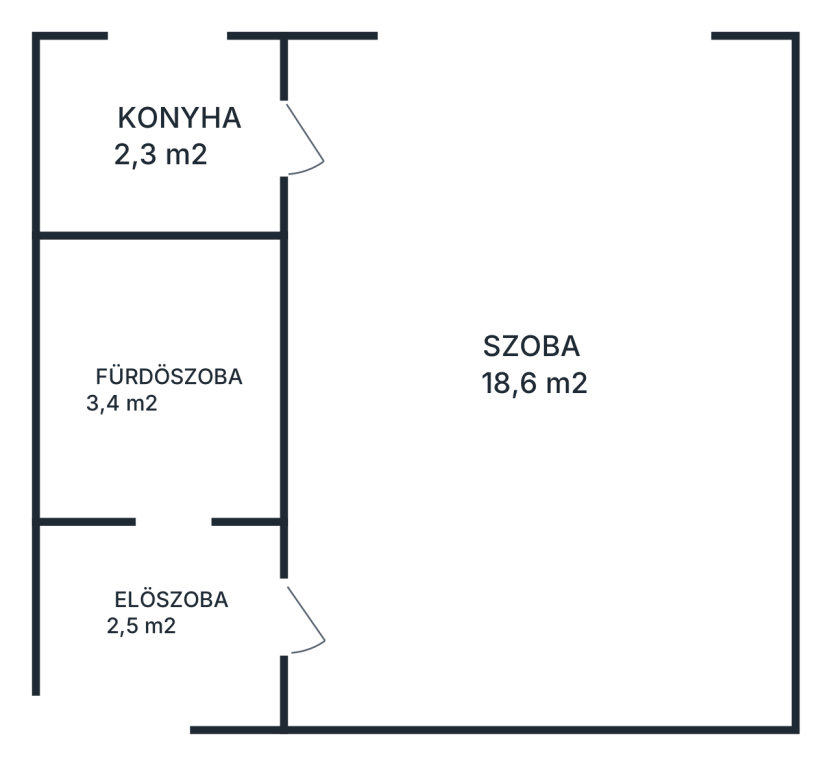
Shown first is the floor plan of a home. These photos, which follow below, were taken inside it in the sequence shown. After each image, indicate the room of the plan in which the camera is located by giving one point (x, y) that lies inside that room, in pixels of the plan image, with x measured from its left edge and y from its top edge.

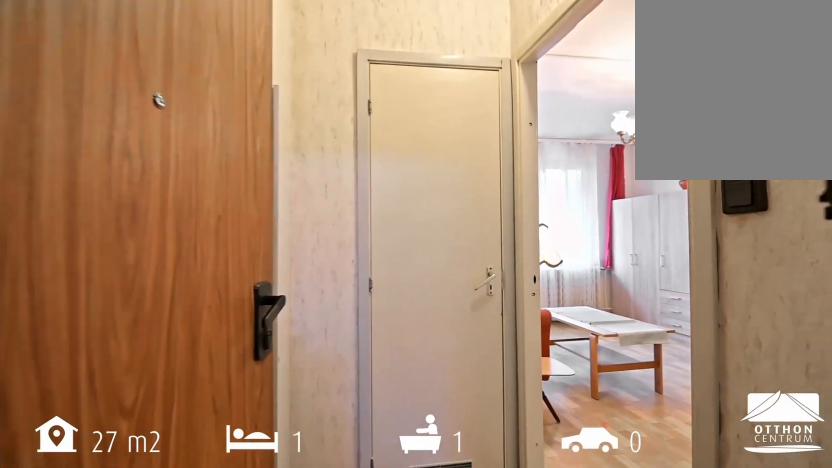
(168, 675)
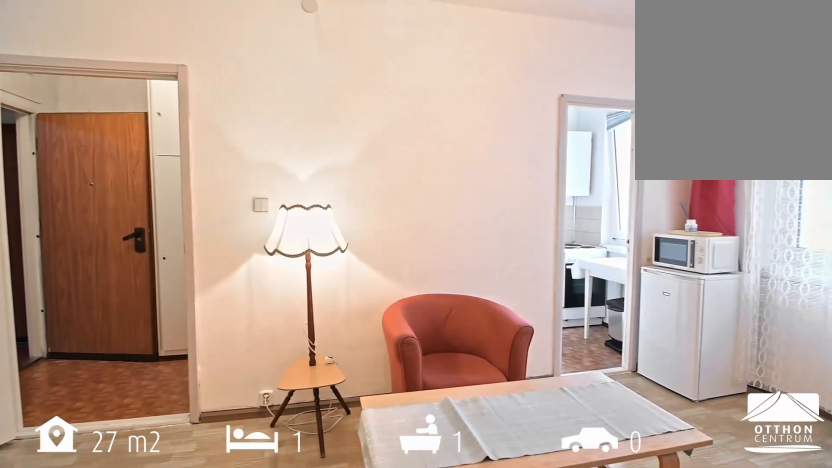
(555, 383)
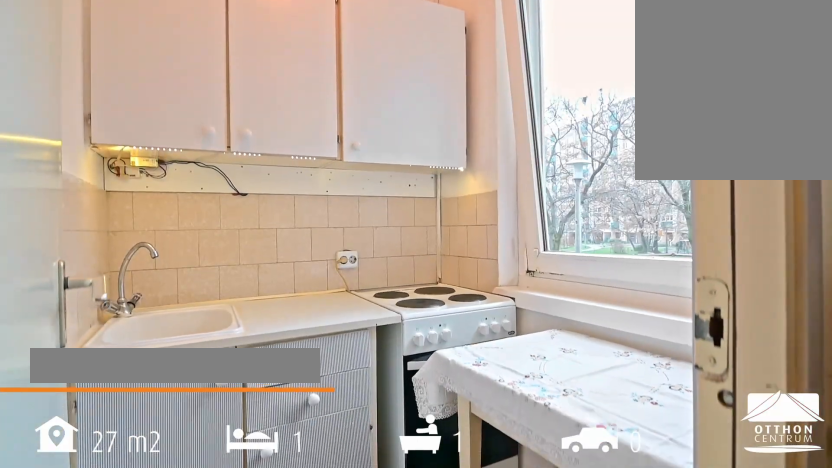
(167, 145)
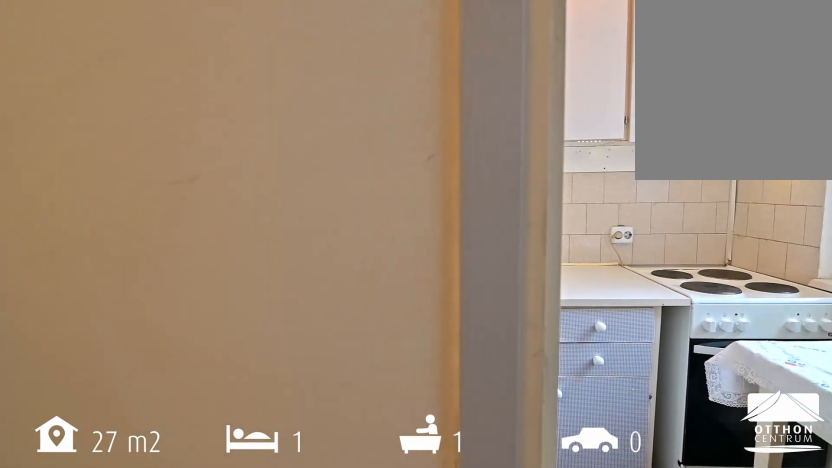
(167, 145)
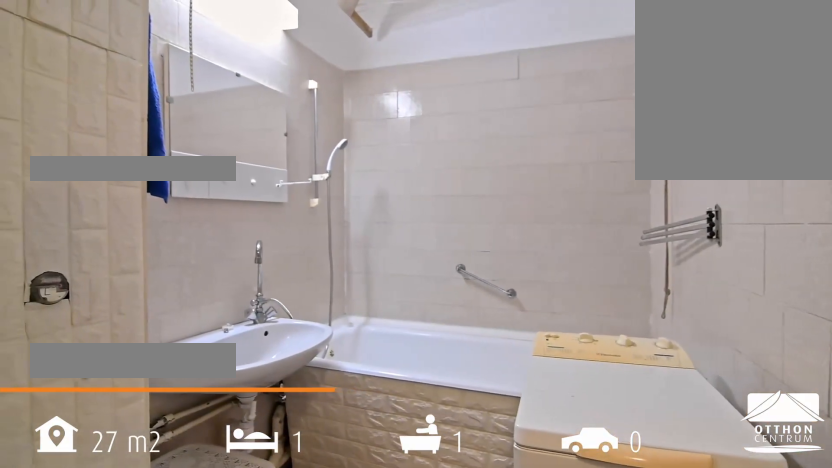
(161, 382)
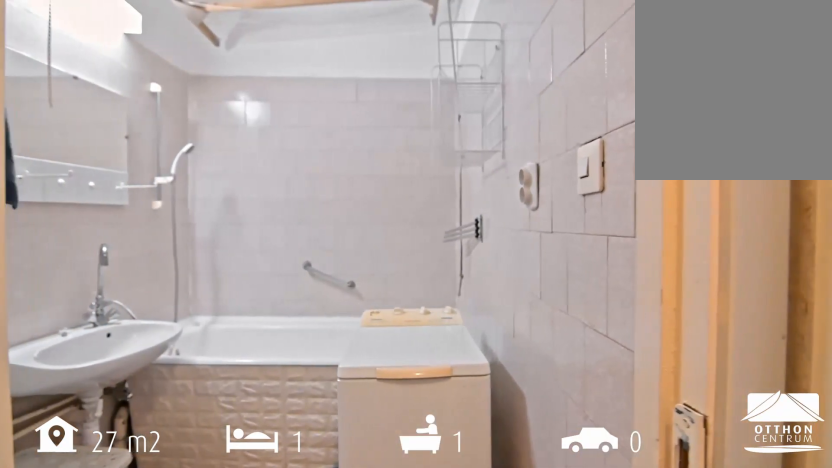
(161, 382)
